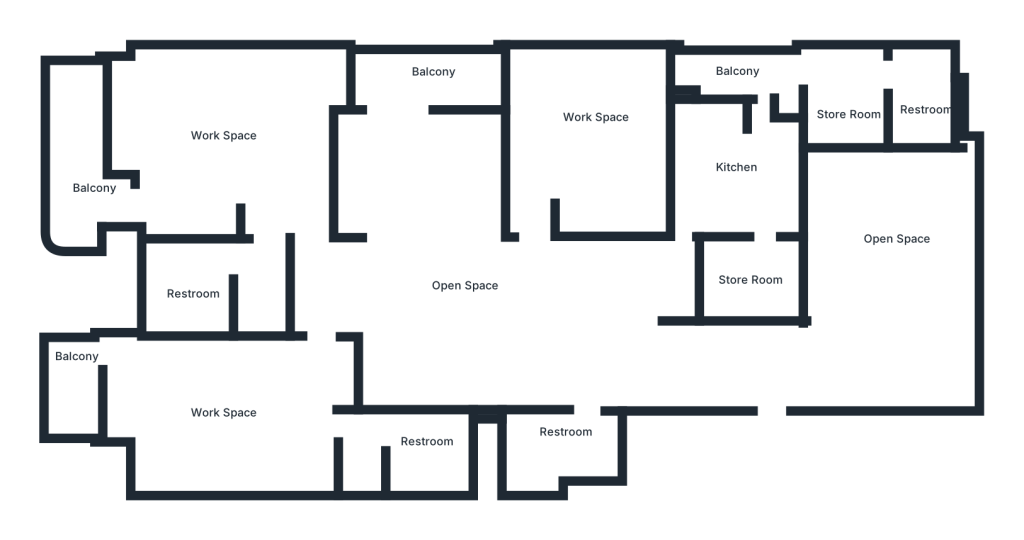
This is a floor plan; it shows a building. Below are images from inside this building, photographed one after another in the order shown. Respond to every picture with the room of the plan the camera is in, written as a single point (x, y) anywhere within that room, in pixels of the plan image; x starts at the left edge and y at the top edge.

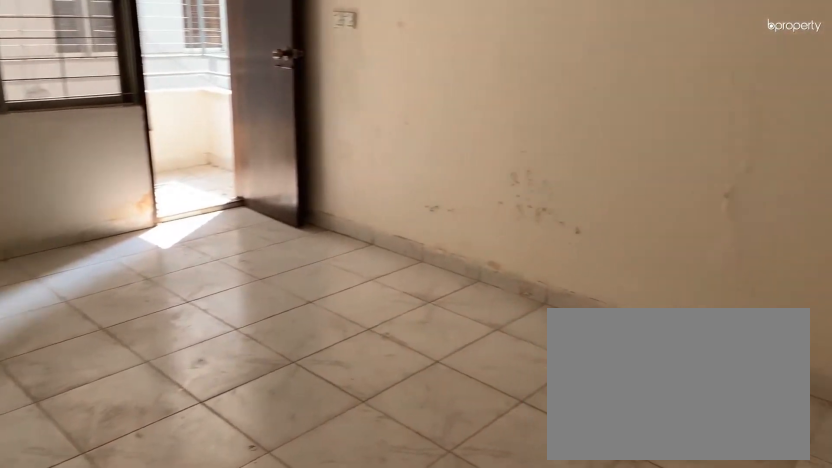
(238, 421)
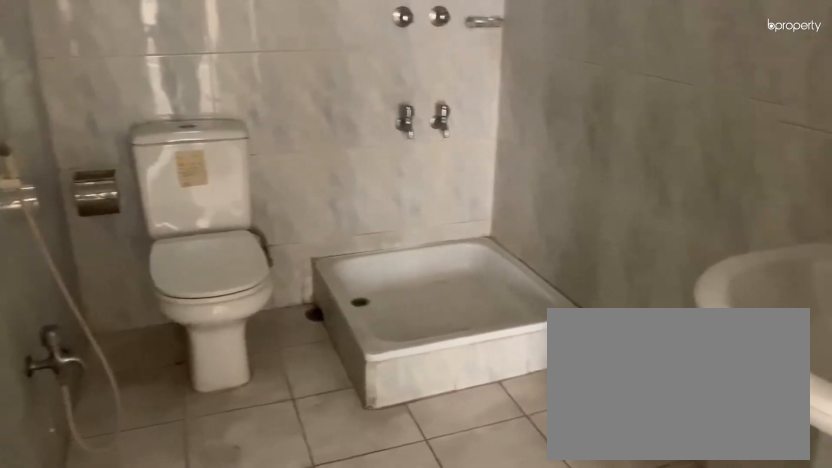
(430, 441)
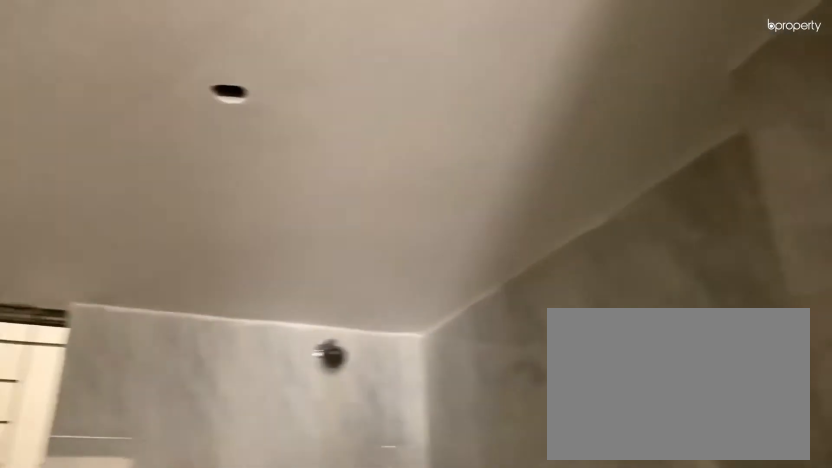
(430, 441)
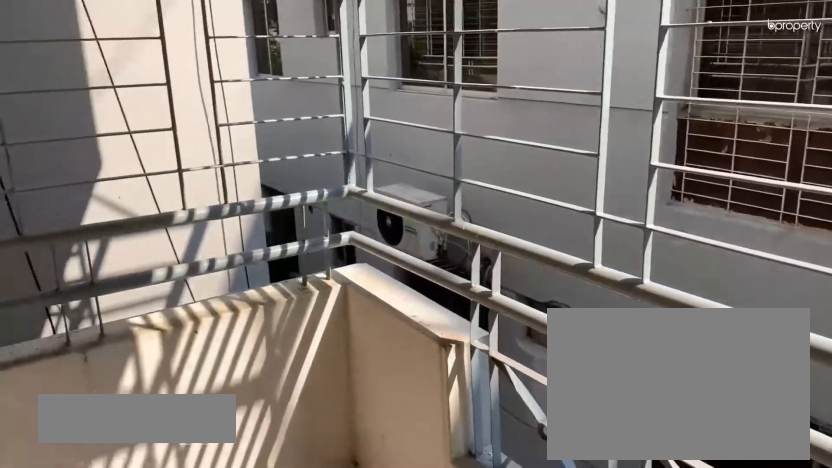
(70, 382)
